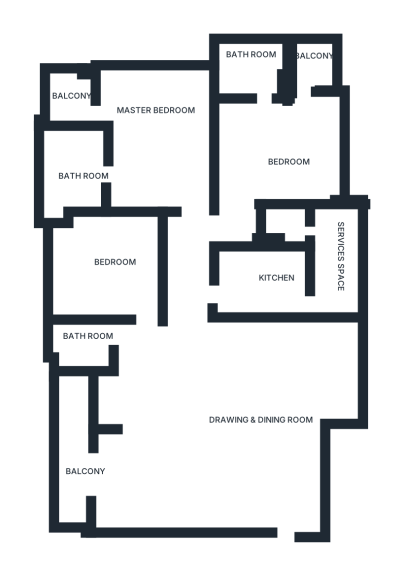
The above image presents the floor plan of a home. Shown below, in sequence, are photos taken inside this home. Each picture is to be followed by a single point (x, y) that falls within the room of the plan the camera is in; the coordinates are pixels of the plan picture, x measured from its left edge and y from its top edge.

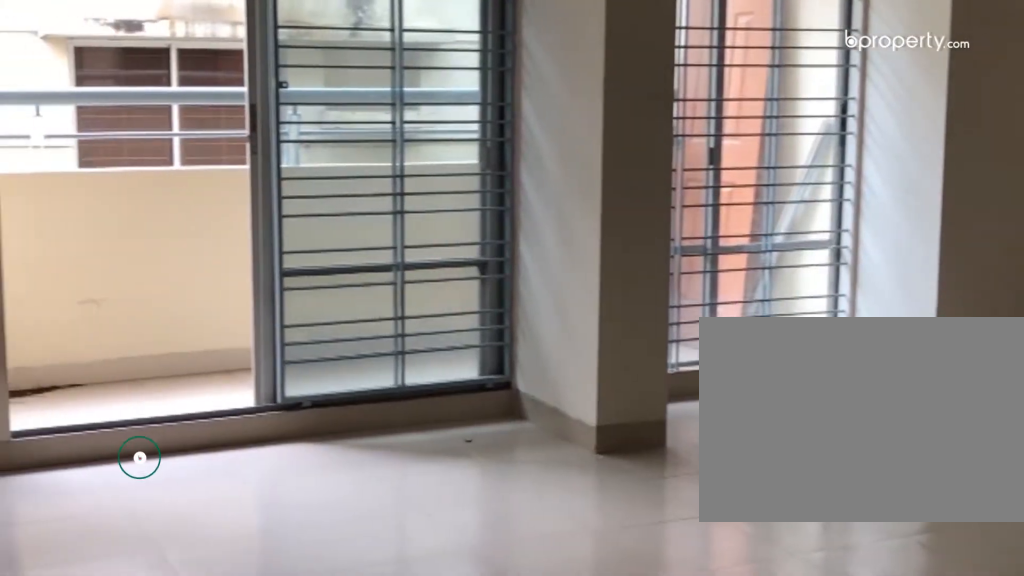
(219, 455)
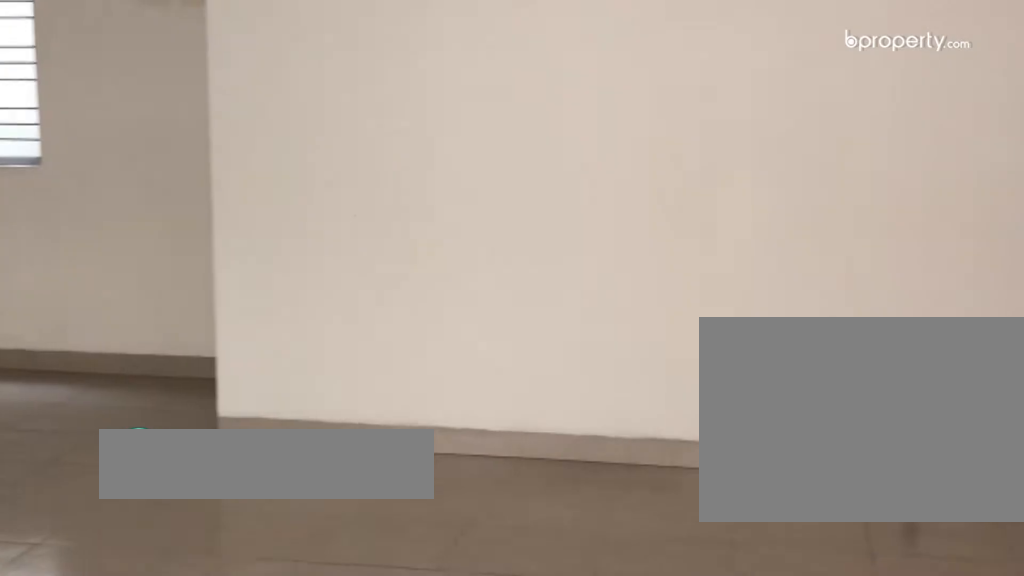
(219, 455)
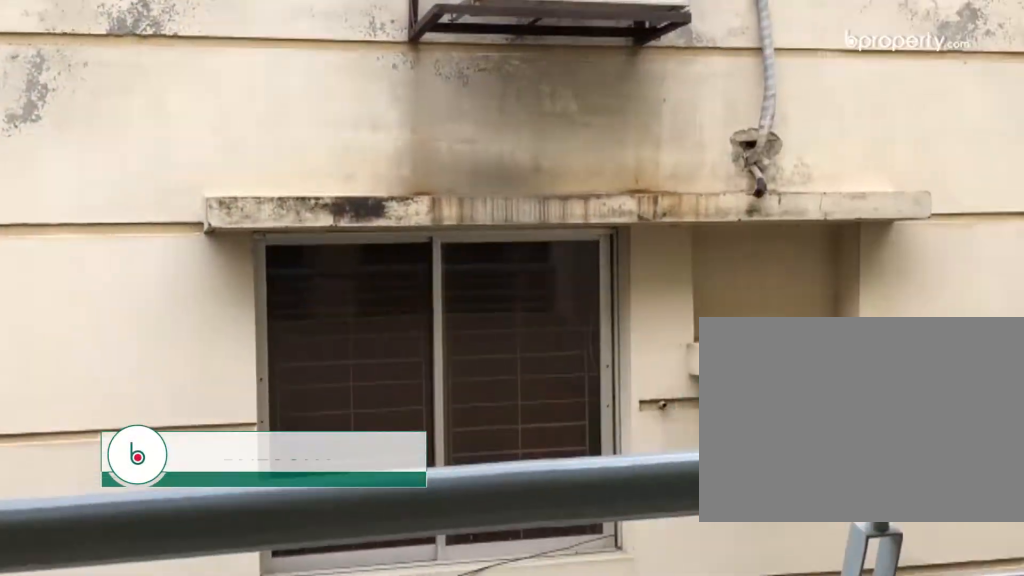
(81, 484)
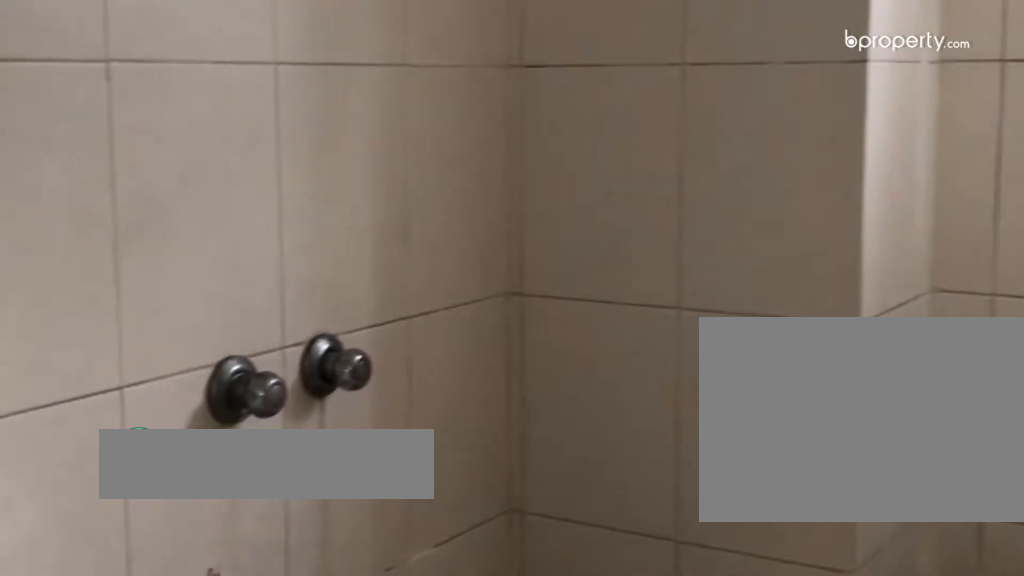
(94, 346)
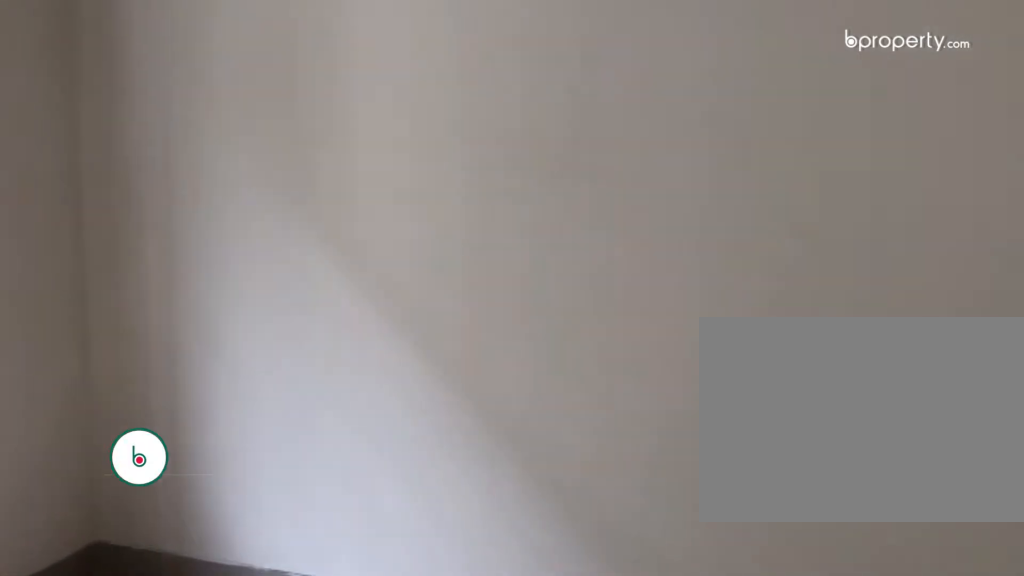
(120, 280)
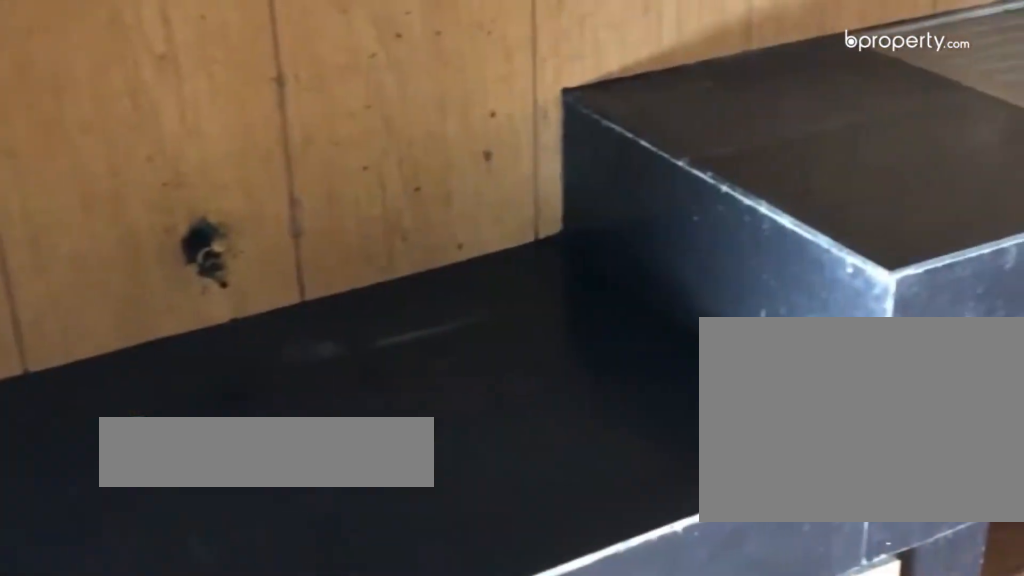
(276, 294)
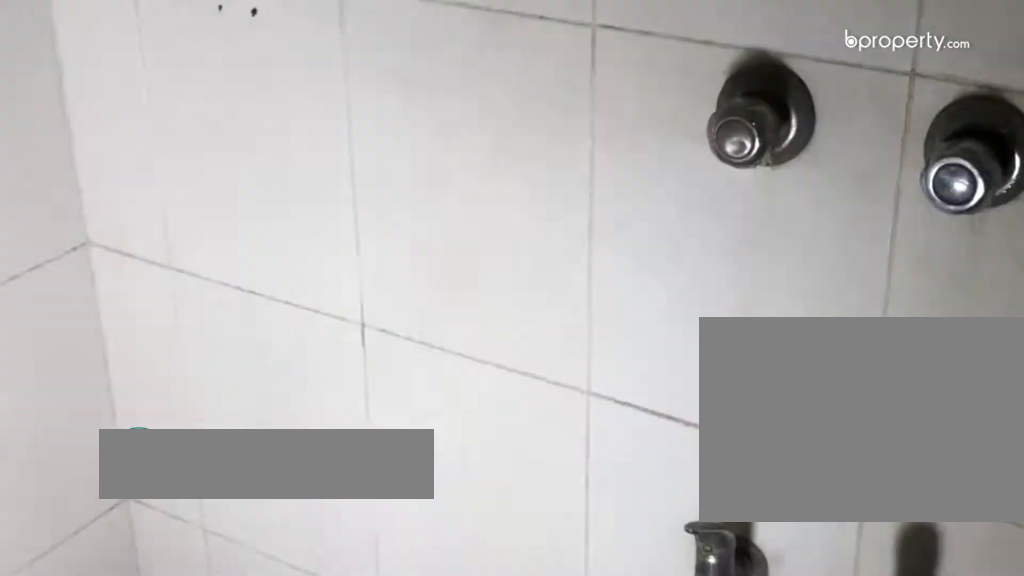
(262, 83)
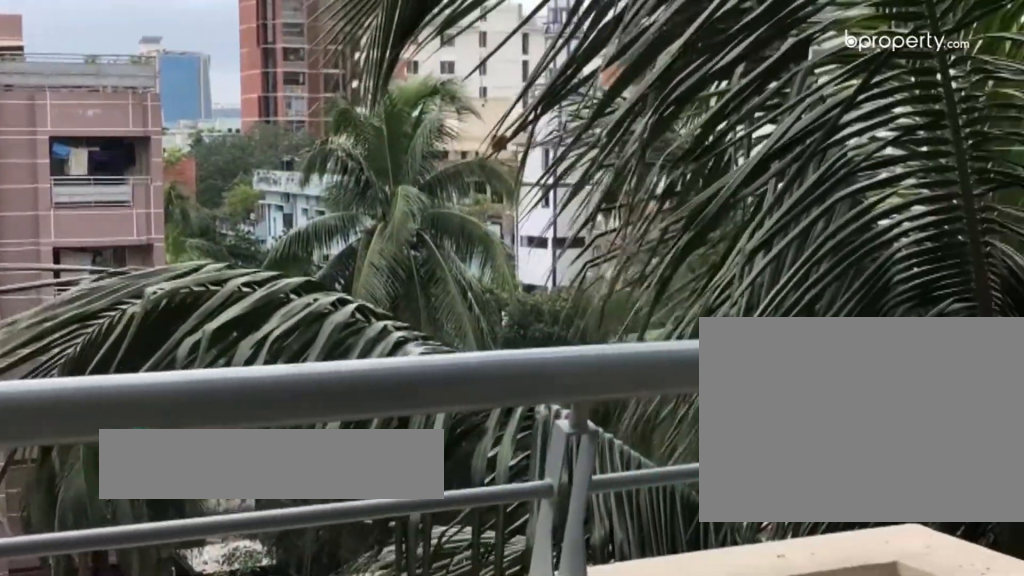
(71, 101)
